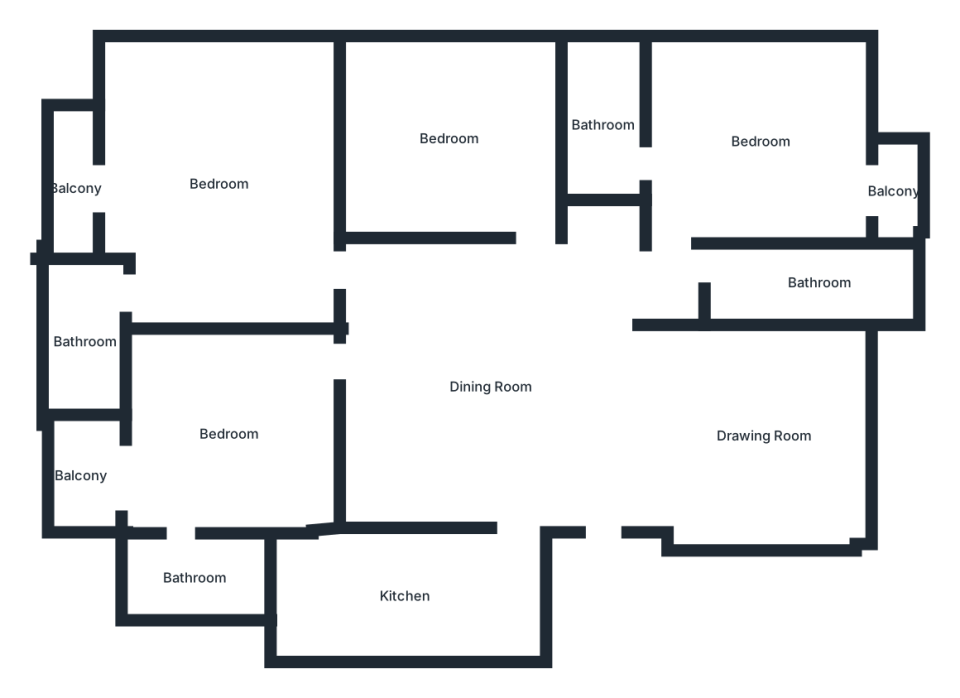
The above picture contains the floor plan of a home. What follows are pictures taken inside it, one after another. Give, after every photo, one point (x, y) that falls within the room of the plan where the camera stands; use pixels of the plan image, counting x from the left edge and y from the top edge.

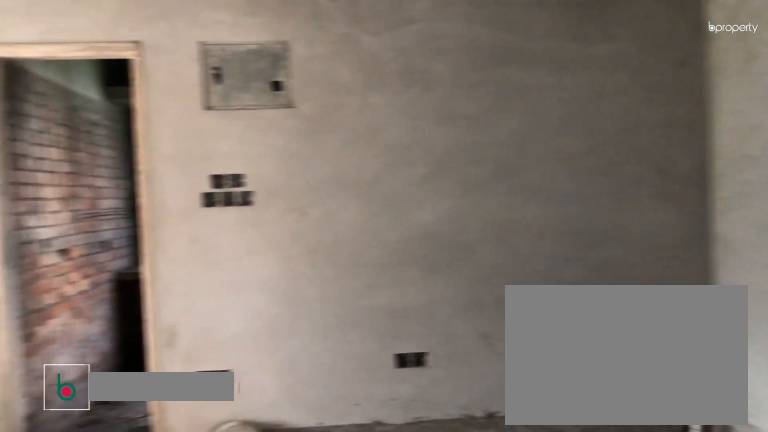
(493, 383)
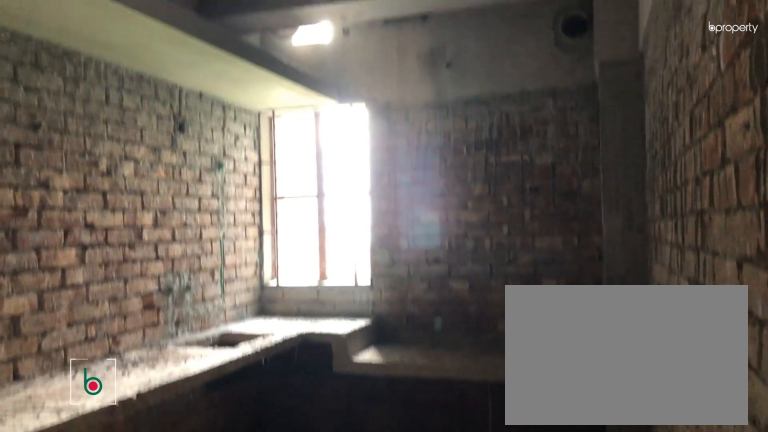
(408, 597)
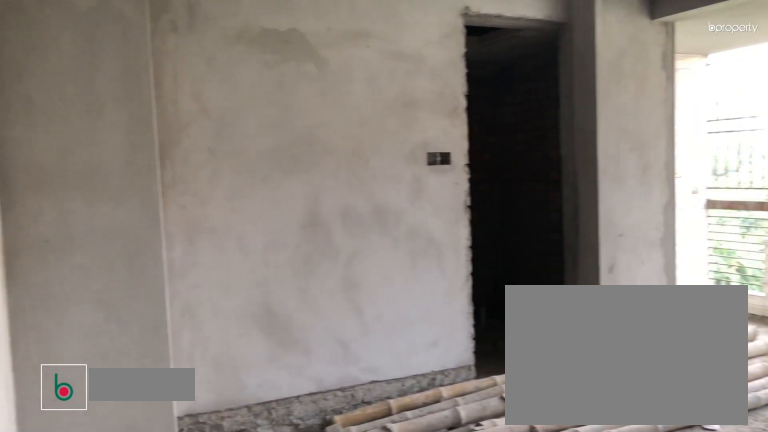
(229, 435)
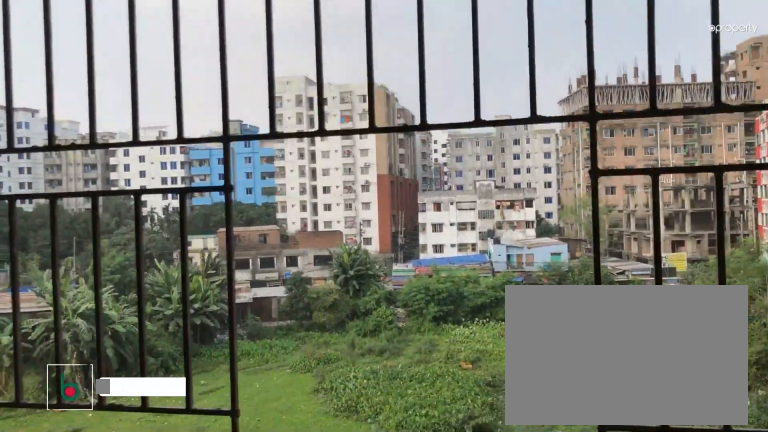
(75, 476)
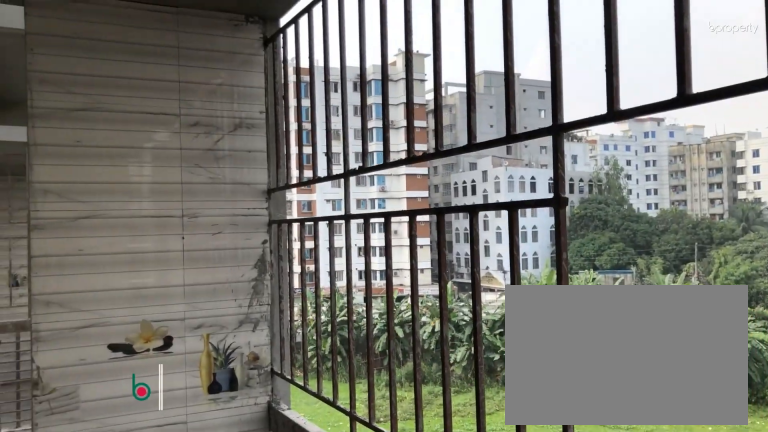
(75, 476)
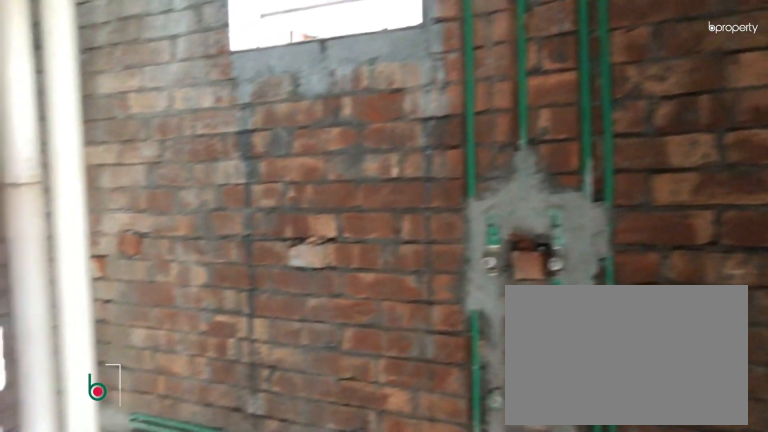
(194, 578)
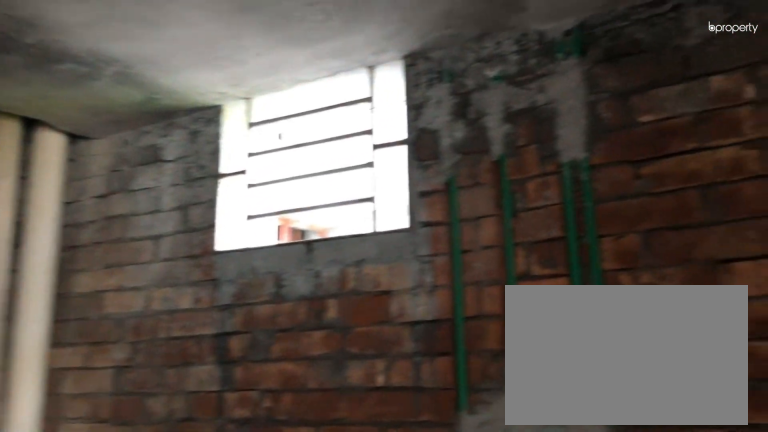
(194, 578)
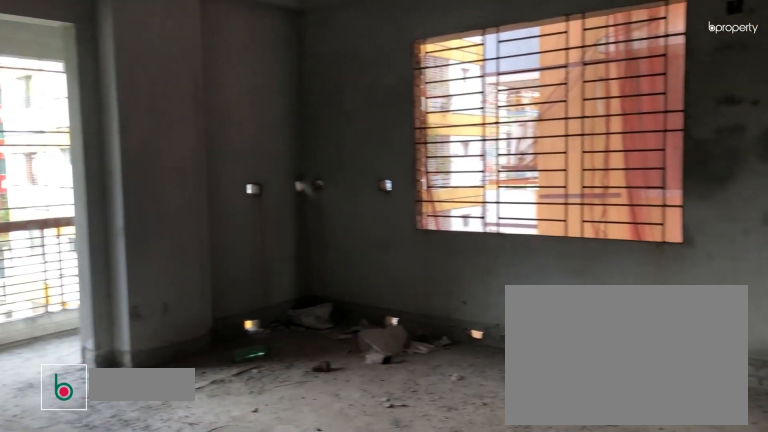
(222, 196)
